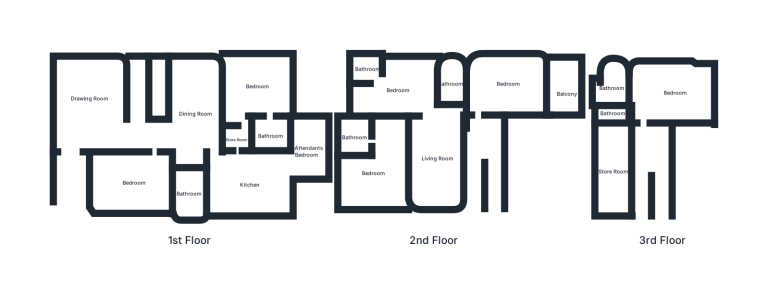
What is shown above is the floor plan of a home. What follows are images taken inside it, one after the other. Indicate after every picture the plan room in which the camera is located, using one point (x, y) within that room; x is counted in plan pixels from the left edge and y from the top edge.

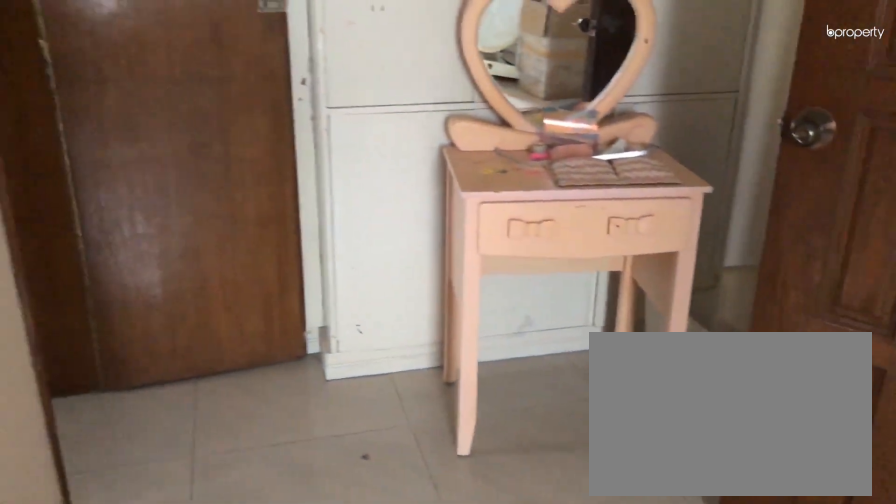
(372, 174)
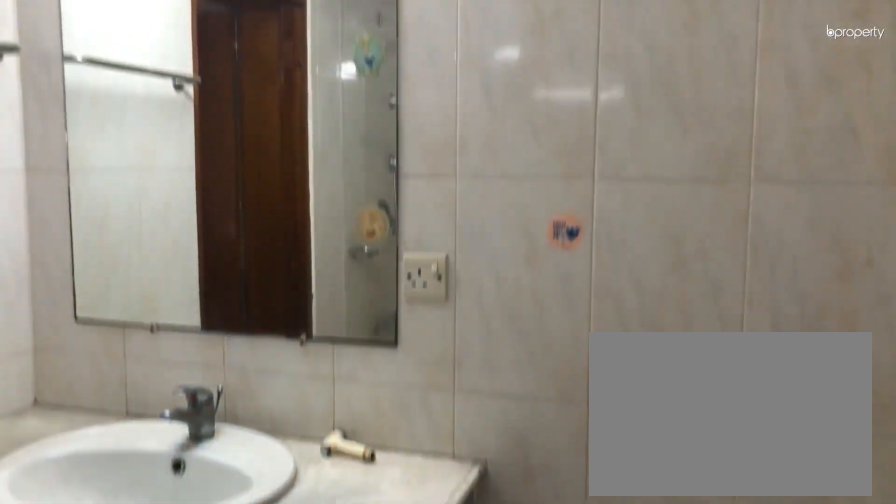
(352, 138)
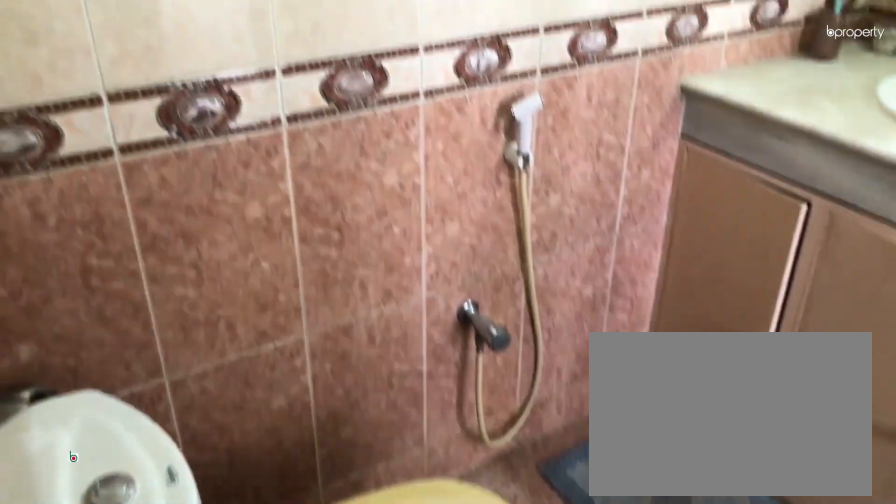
(610, 88)
